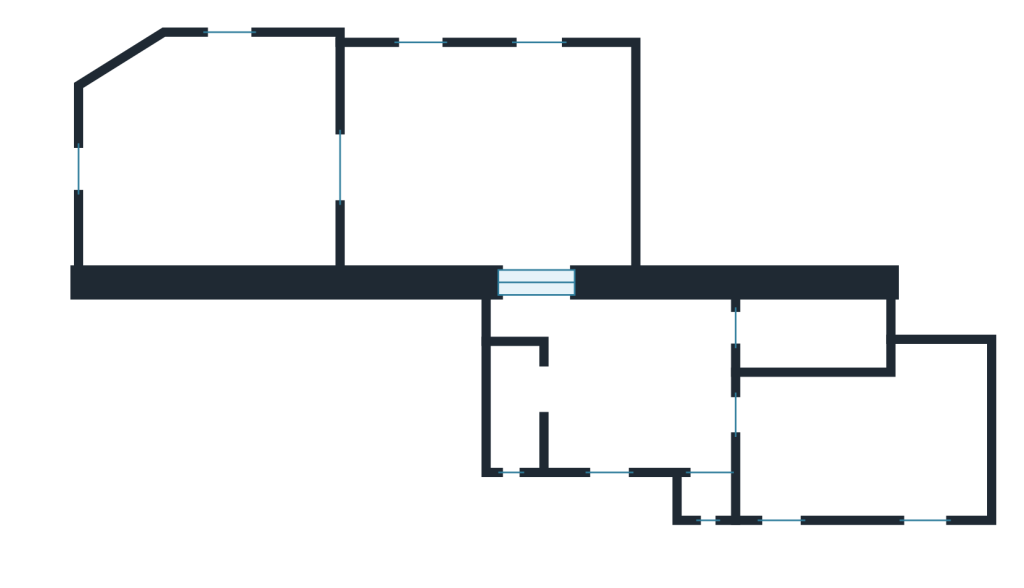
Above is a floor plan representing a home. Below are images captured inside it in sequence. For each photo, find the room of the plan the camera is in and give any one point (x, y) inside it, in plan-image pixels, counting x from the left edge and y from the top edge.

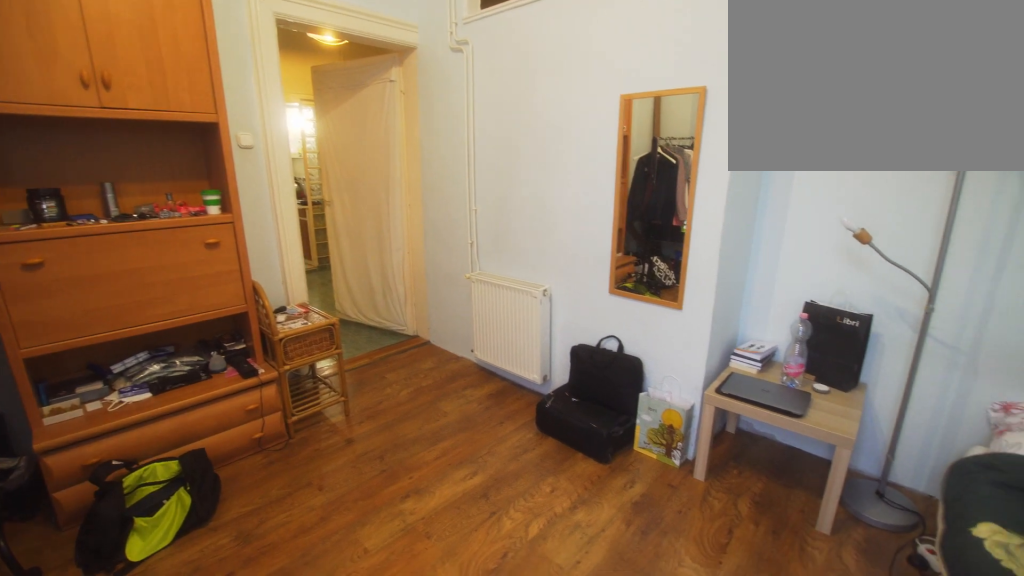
(877, 453)
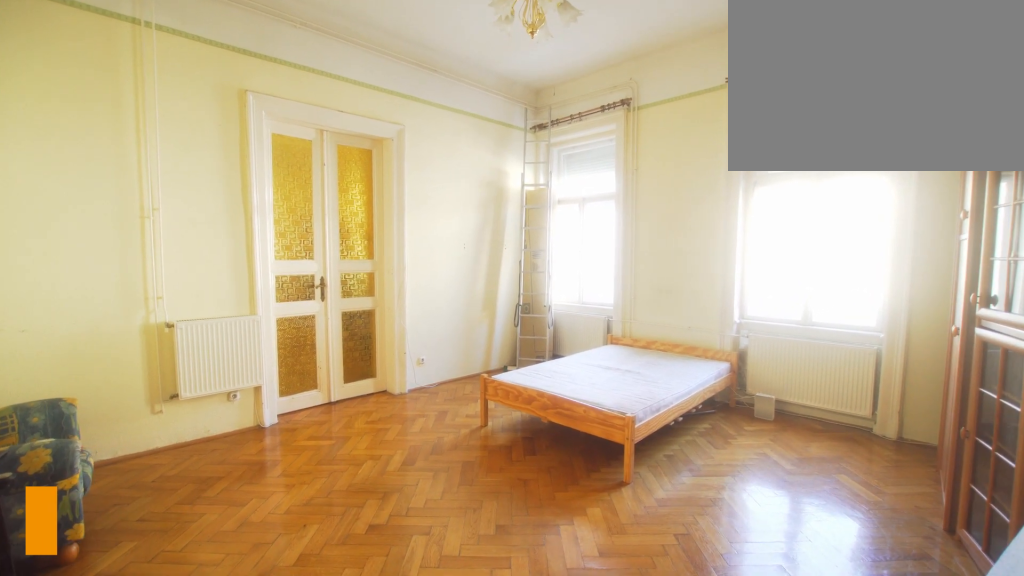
(493, 167)
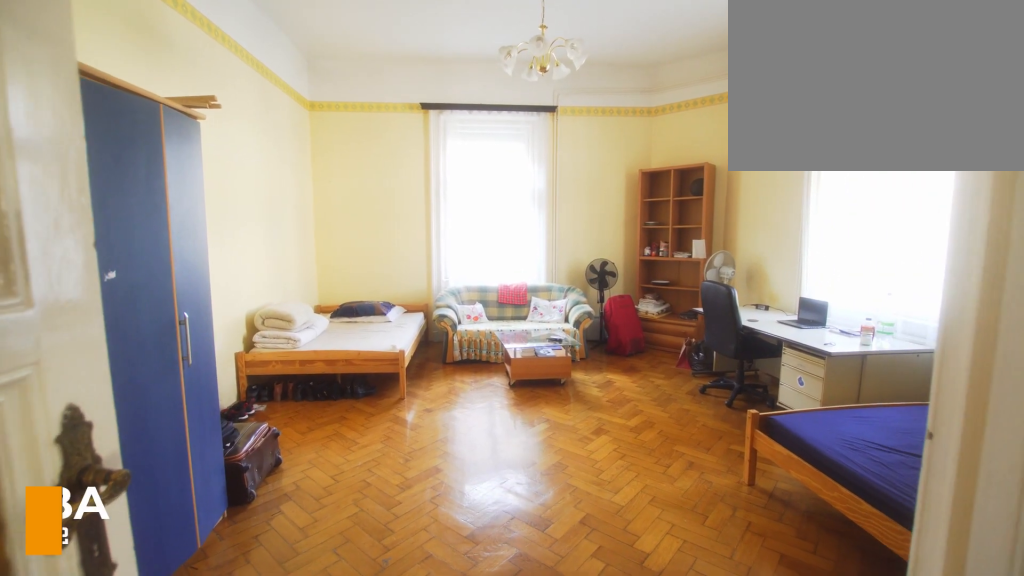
(212, 166)
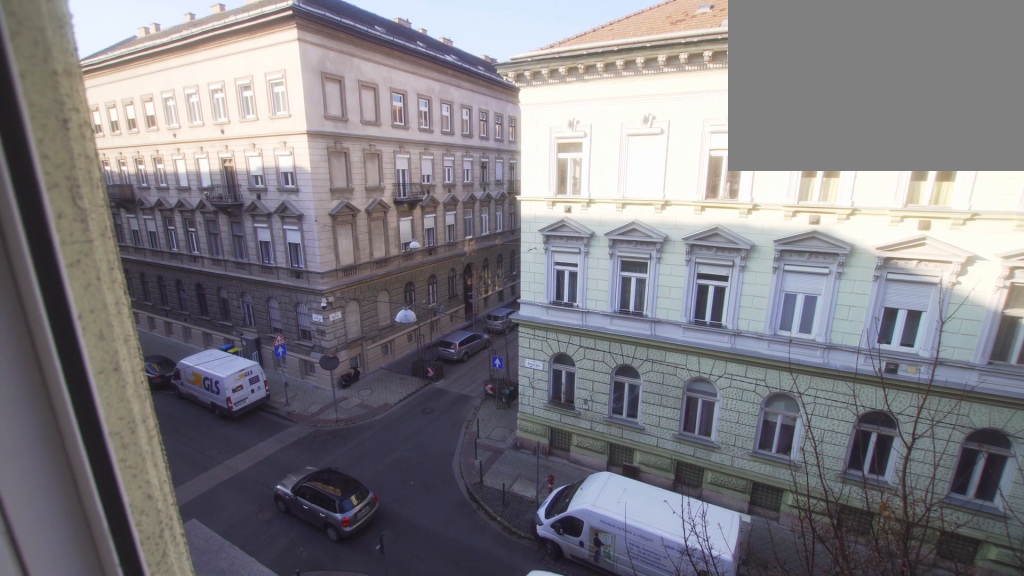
(213, 167)
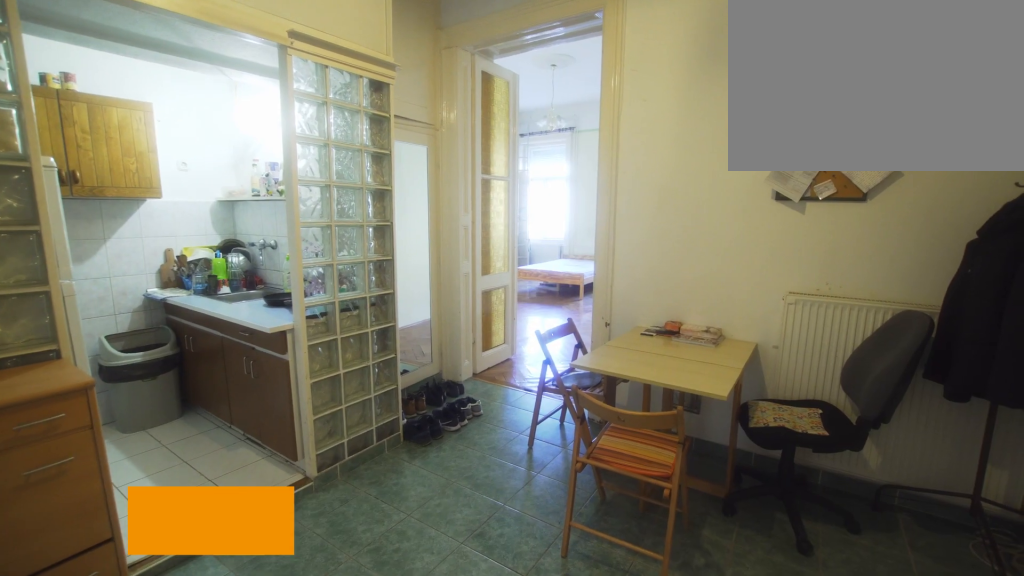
(614, 390)
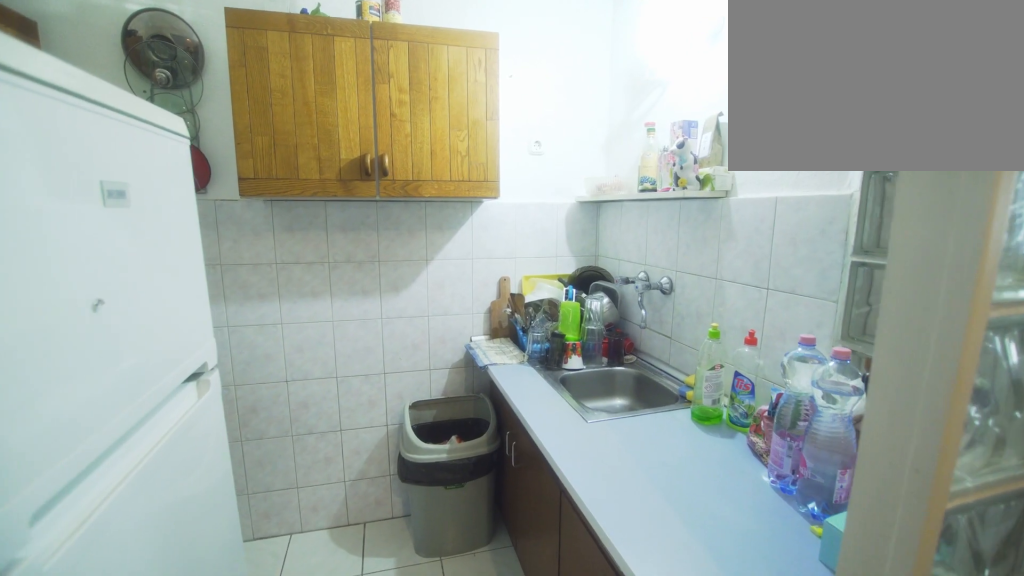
(518, 396)
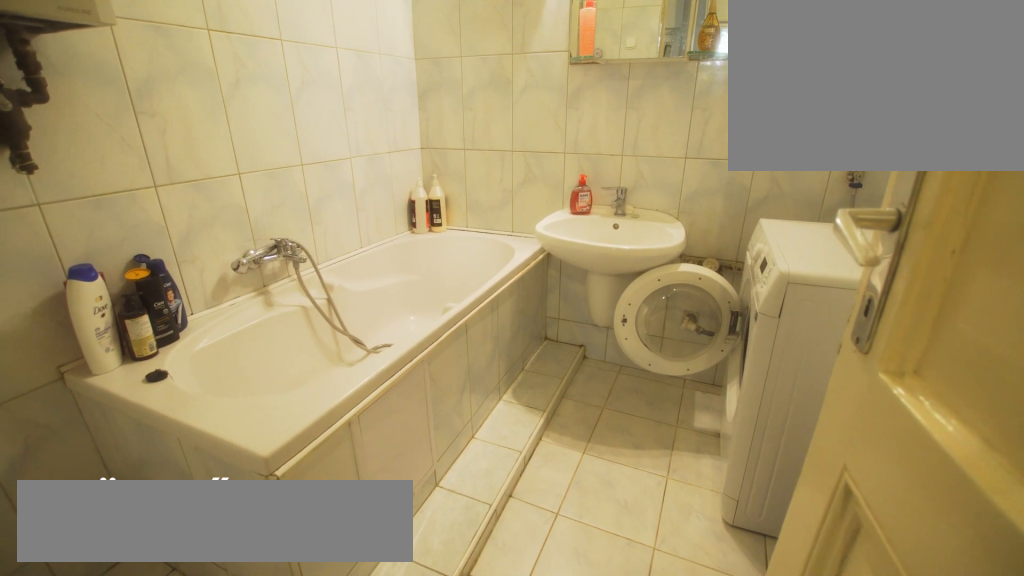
(812, 325)
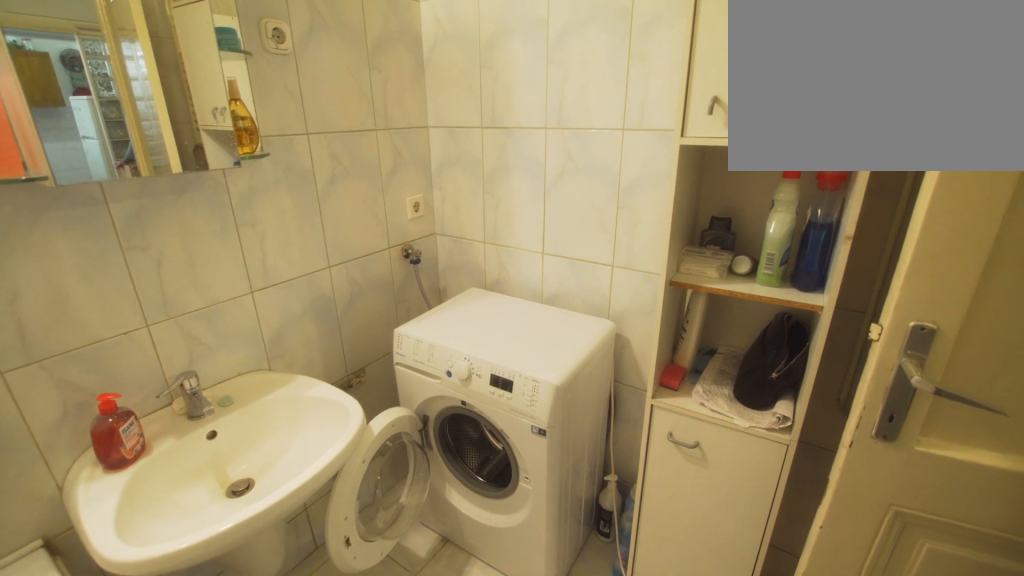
(812, 325)
